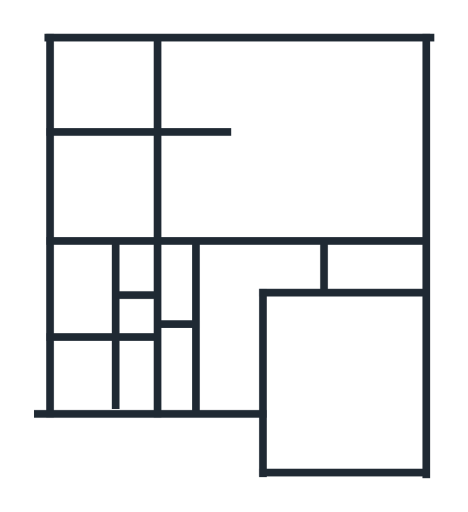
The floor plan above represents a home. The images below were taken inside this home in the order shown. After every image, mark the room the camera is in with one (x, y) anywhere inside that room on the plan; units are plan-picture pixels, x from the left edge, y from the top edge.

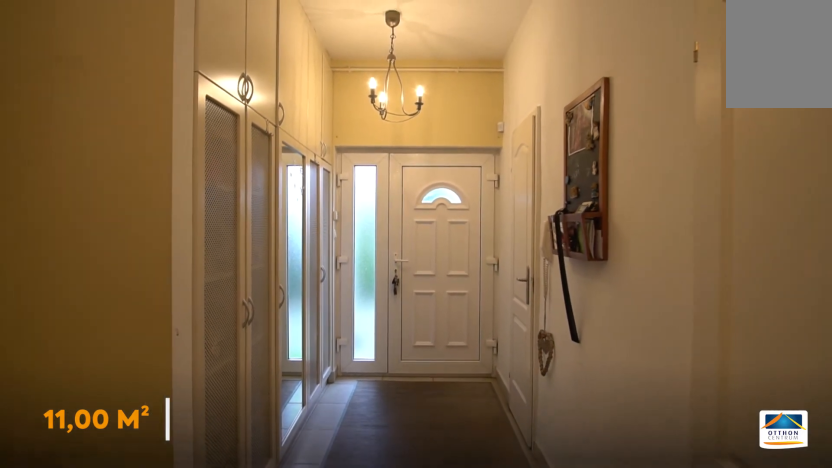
(226, 333)
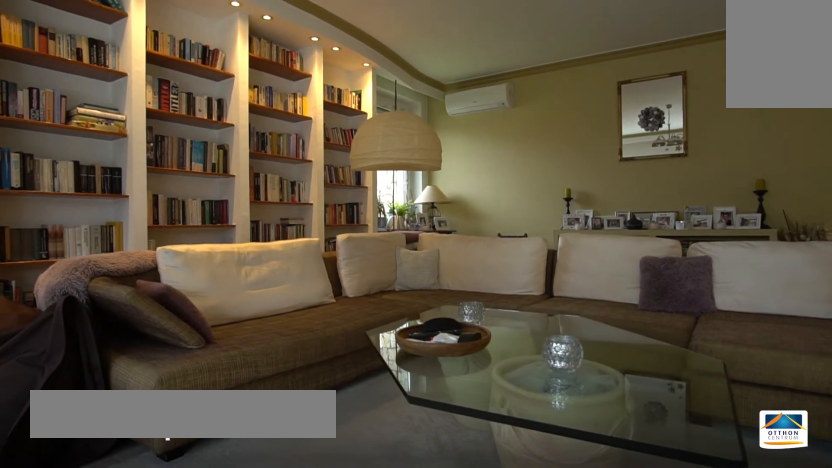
(303, 144)
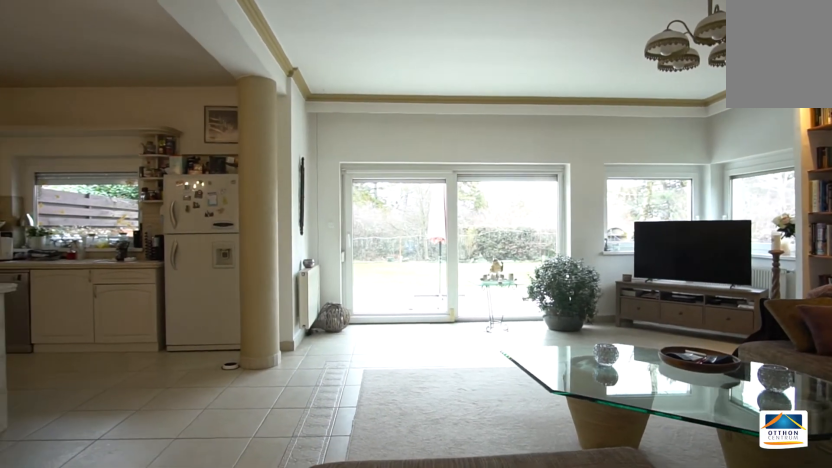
(303, 144)
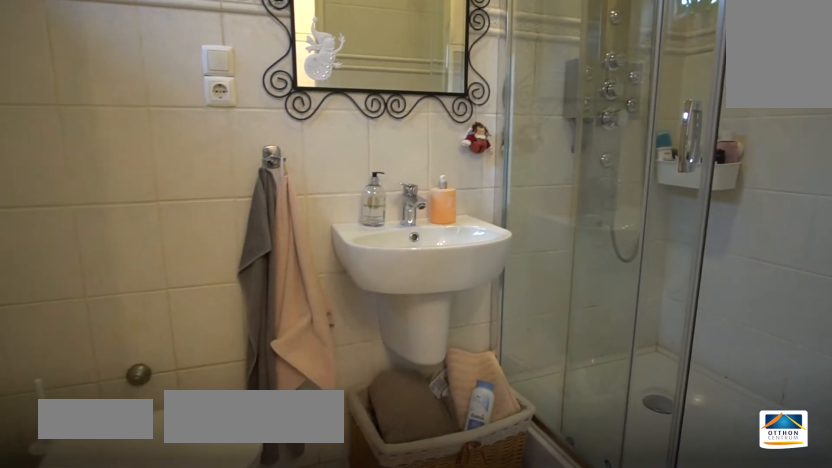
(181, 359)
